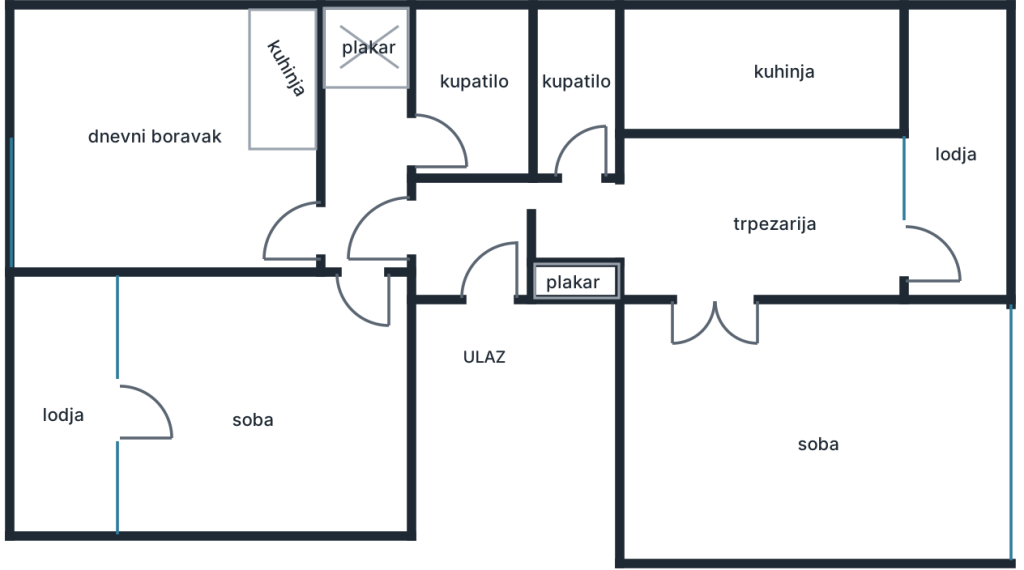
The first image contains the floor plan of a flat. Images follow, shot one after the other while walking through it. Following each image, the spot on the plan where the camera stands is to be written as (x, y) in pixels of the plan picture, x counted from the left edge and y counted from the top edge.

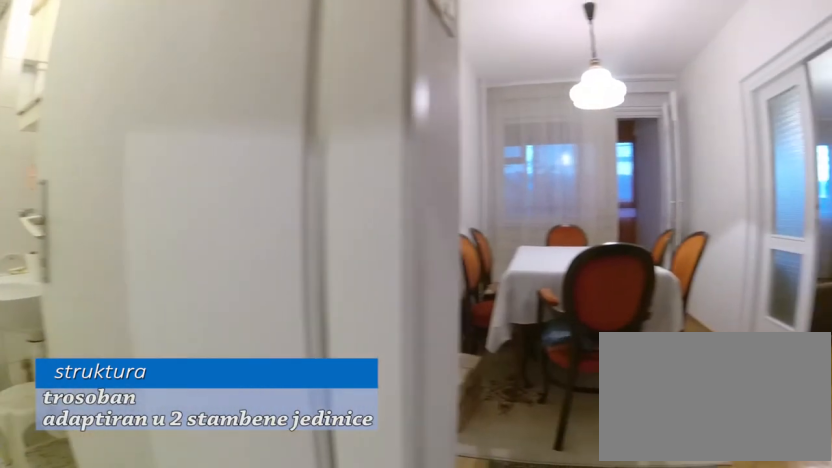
(526, 216)
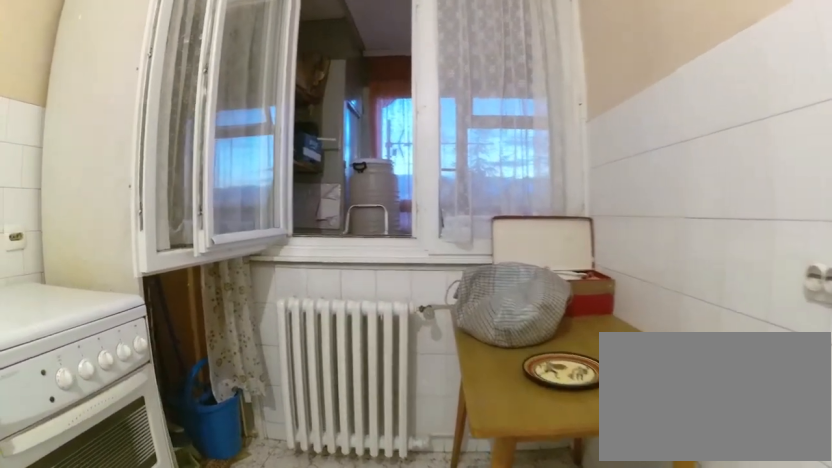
(748, 78)
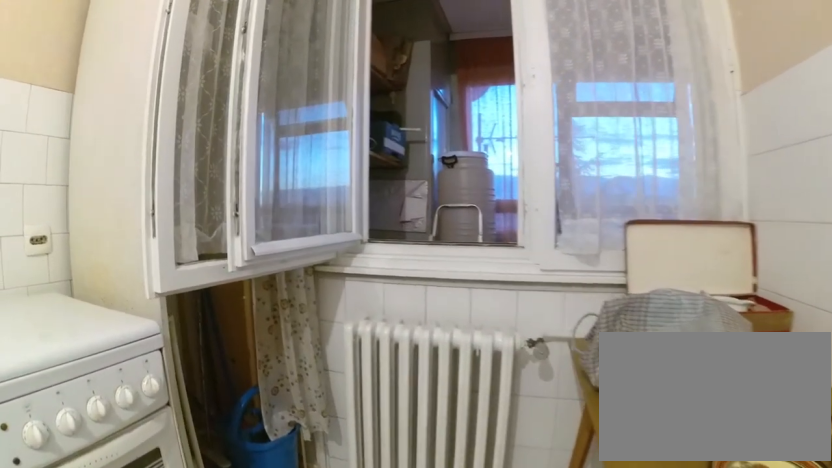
(786, 80)
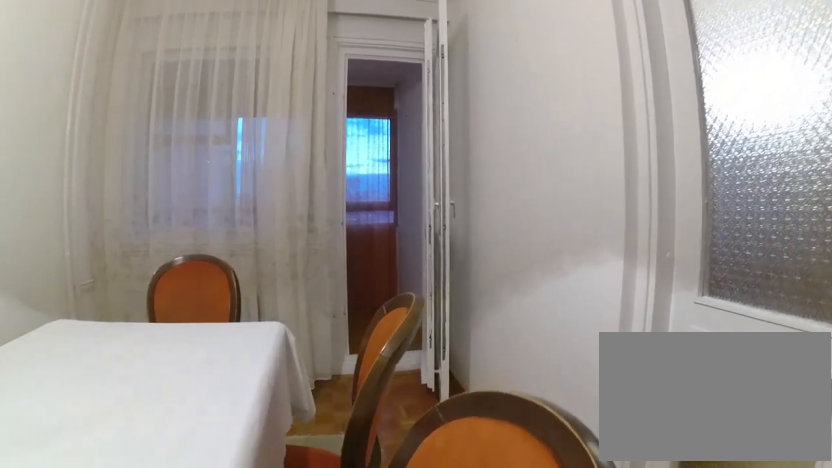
(709, 215)
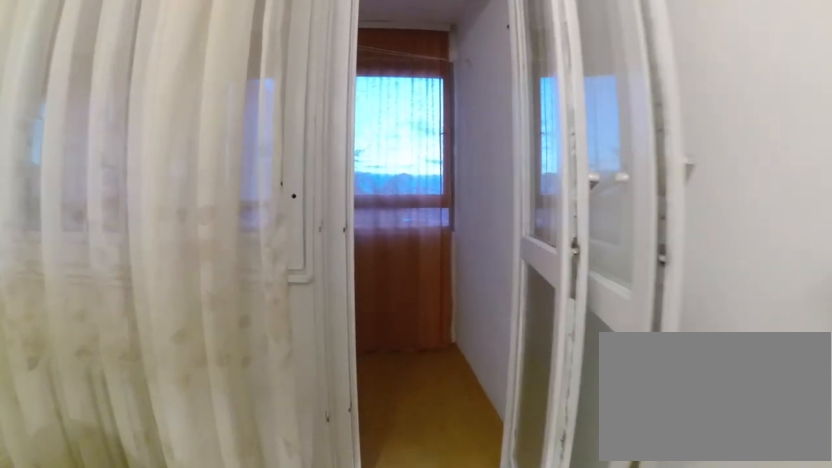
(805, 239)
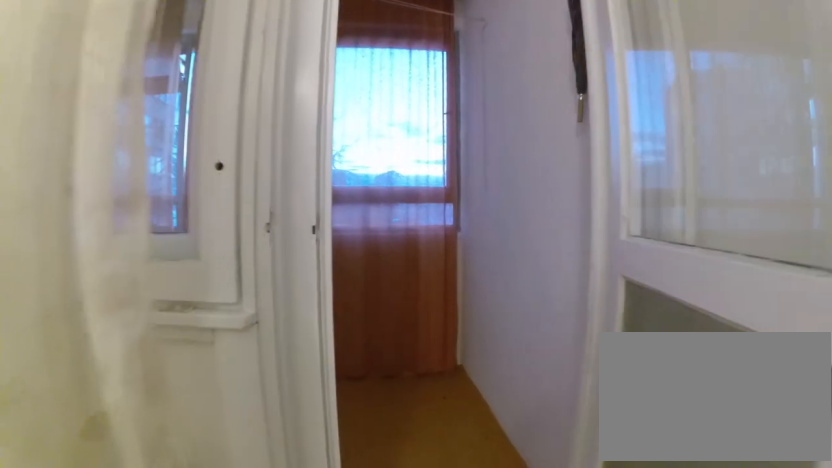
(838, 247)
